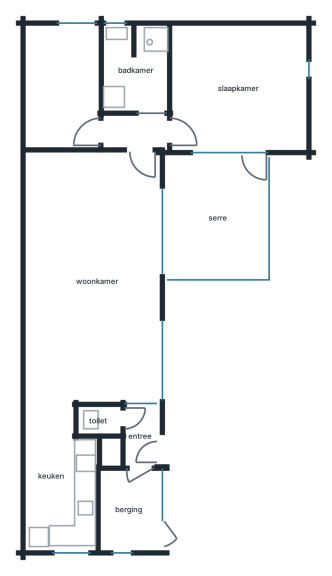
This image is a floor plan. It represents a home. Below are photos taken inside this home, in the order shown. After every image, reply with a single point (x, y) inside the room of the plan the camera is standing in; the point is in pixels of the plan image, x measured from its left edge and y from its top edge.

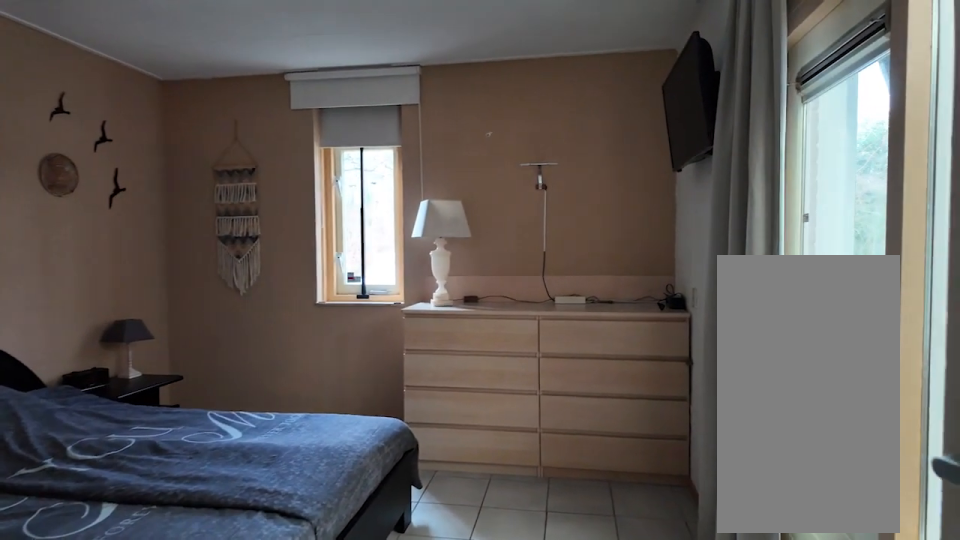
(237, 88)
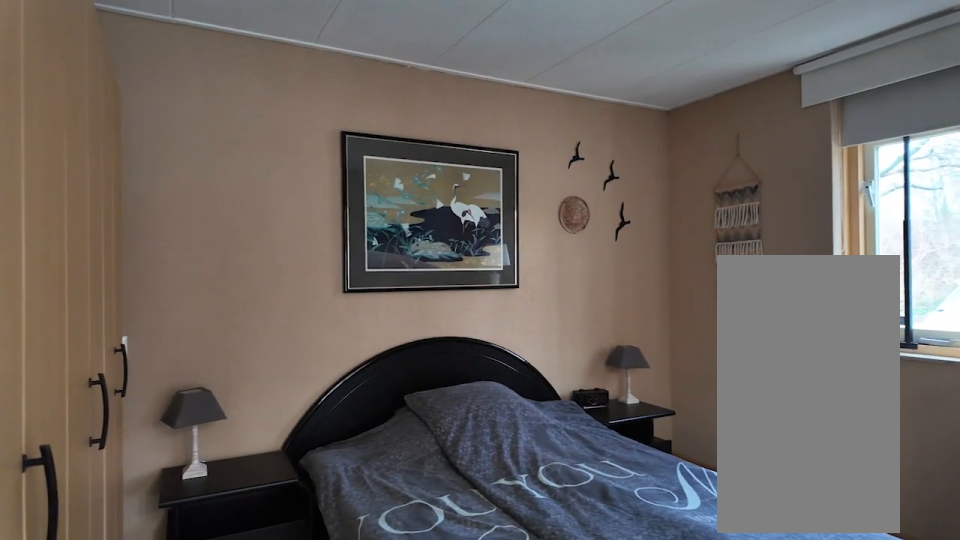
(237, 88)
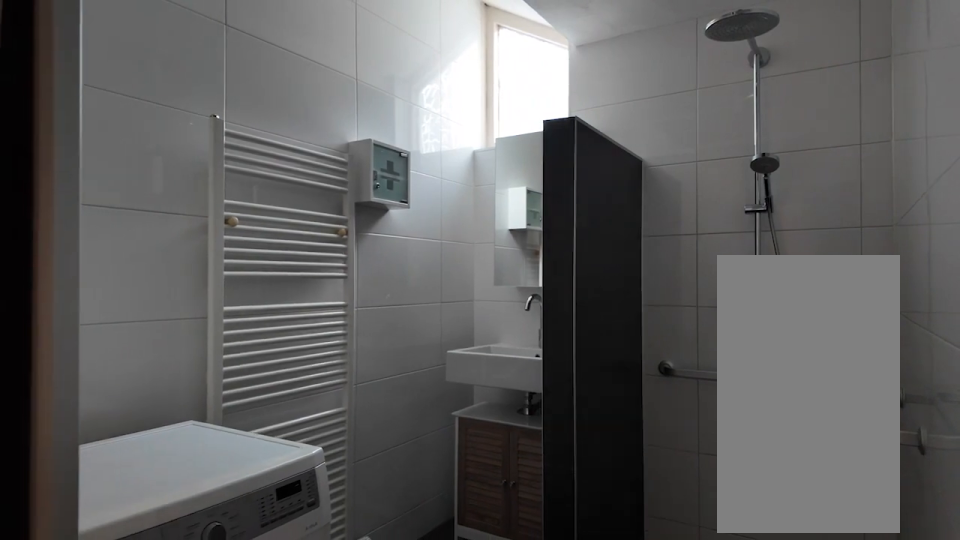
(138, 68)
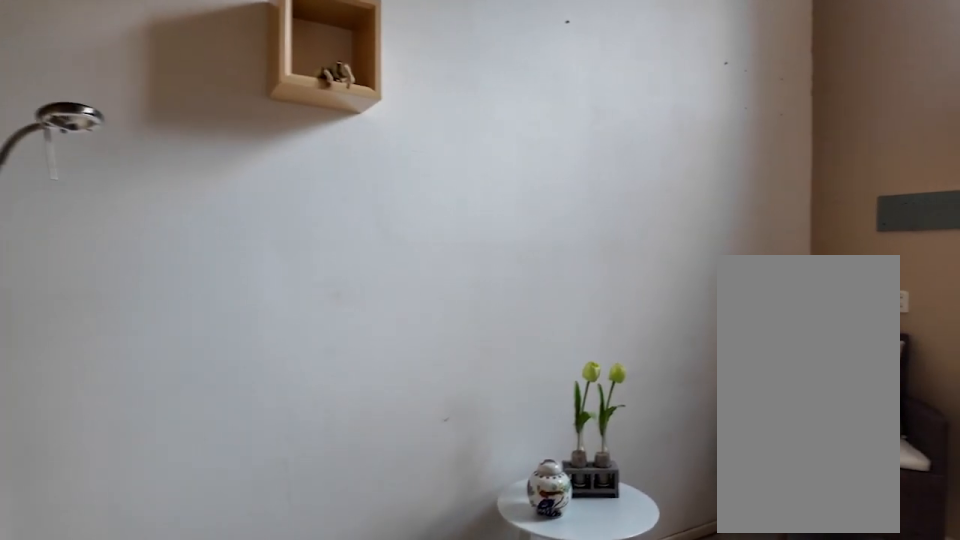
(61, 87)
